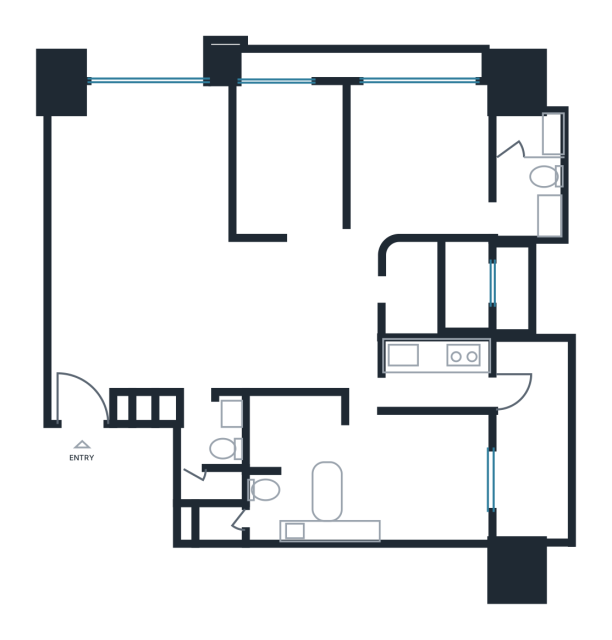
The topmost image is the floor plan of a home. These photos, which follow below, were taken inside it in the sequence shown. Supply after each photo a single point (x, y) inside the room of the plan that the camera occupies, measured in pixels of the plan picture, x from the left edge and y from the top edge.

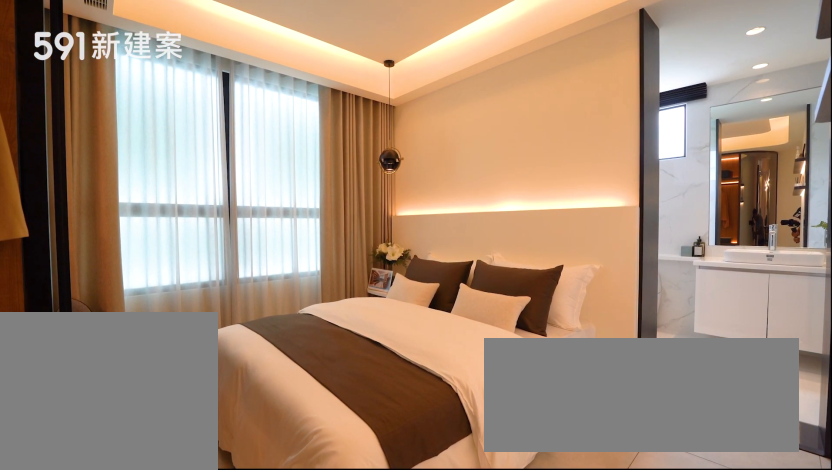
(419, 156)
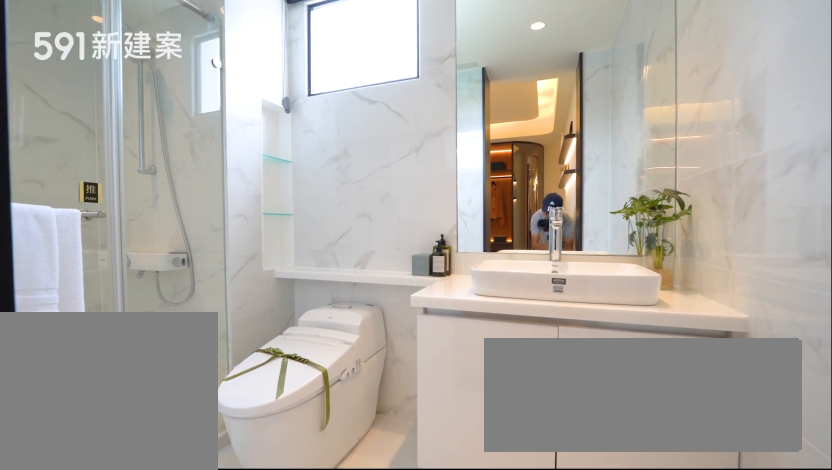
(528, 171)
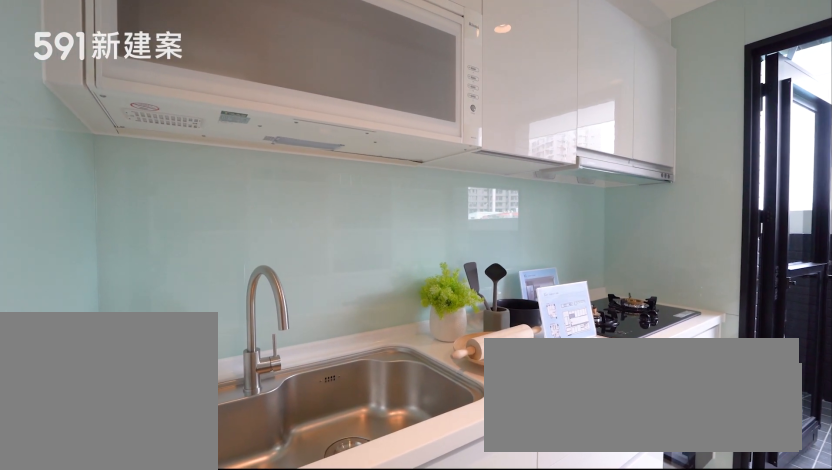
(437, 380)
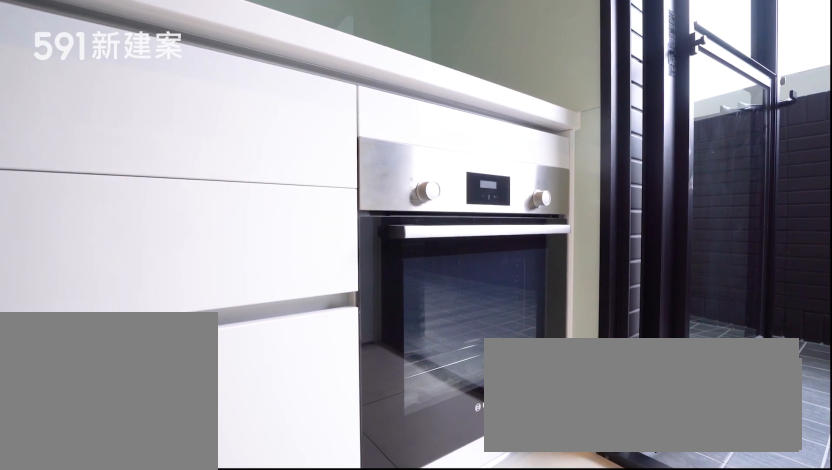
(437, 380)
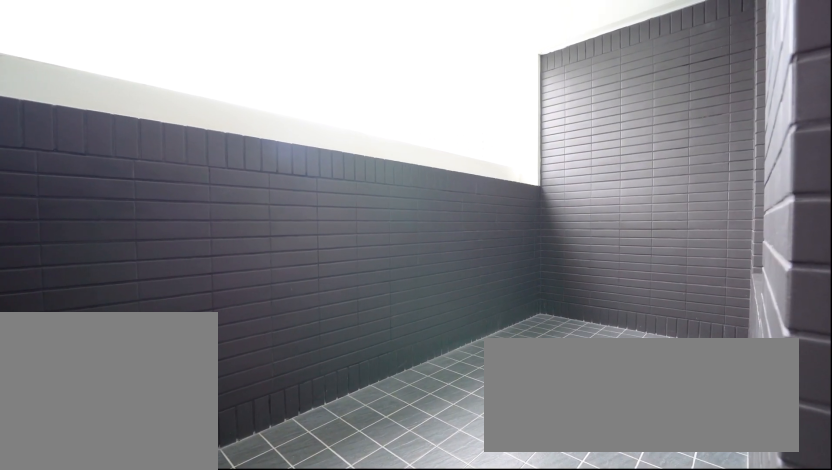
(530, 445)
